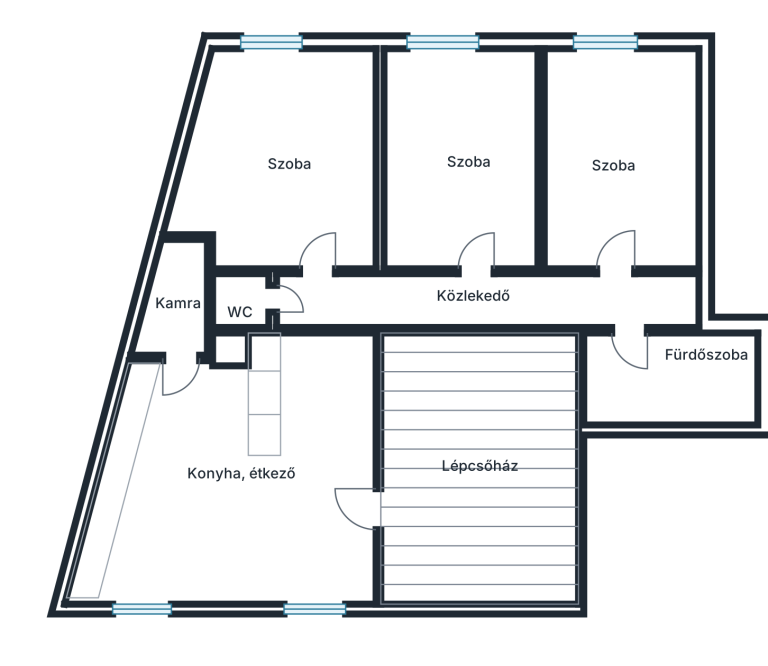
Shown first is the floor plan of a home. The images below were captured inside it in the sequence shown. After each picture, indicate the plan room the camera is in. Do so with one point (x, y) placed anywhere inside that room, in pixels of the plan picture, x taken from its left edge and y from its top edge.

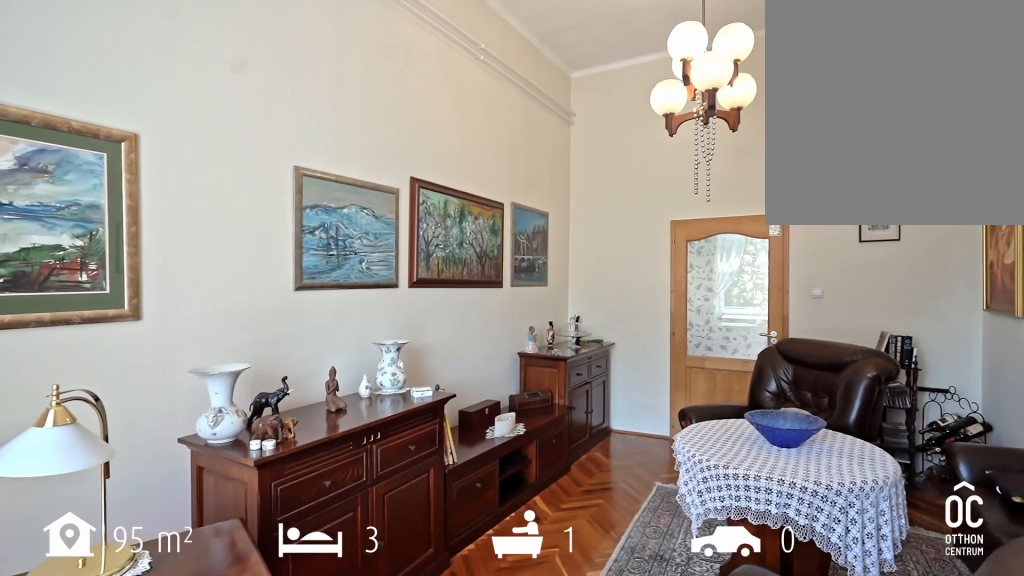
(288, 168)
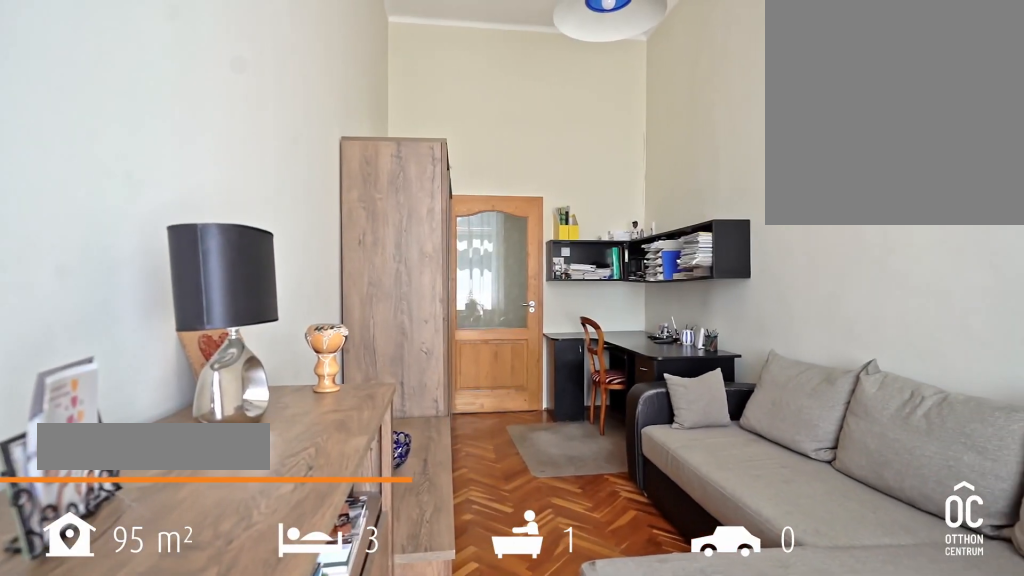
(460, 164)
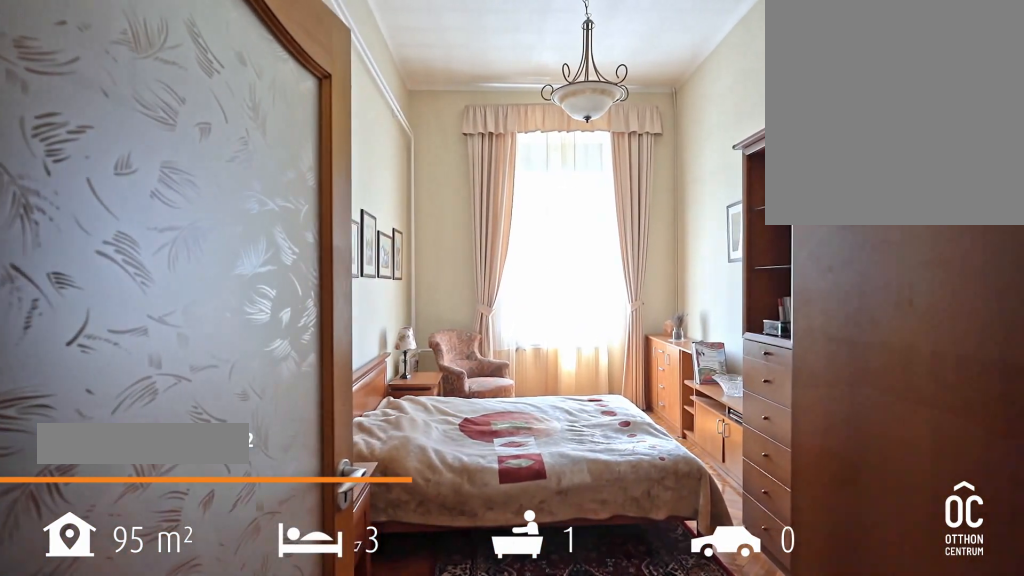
(613, 156)
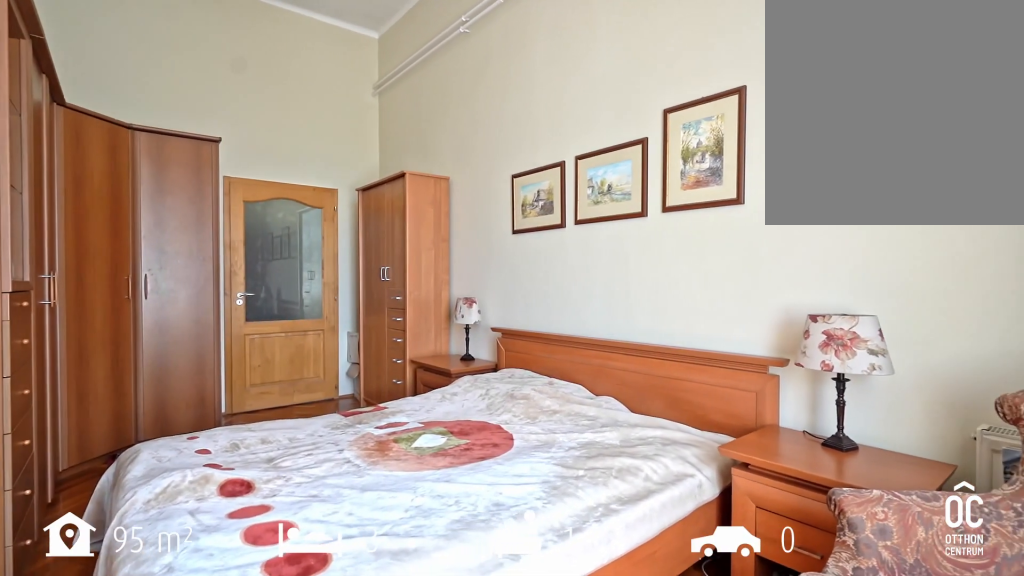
(613, 156)
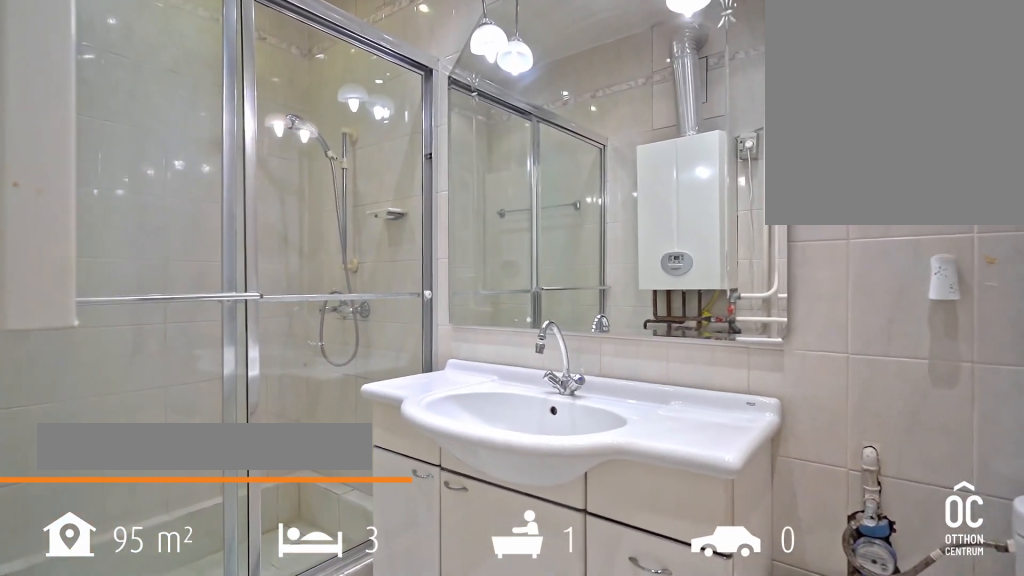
(671, 381)
